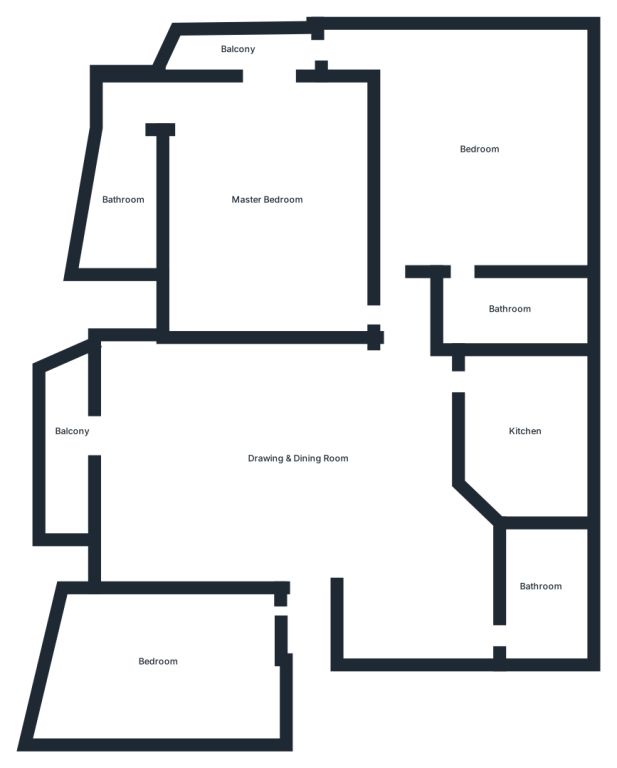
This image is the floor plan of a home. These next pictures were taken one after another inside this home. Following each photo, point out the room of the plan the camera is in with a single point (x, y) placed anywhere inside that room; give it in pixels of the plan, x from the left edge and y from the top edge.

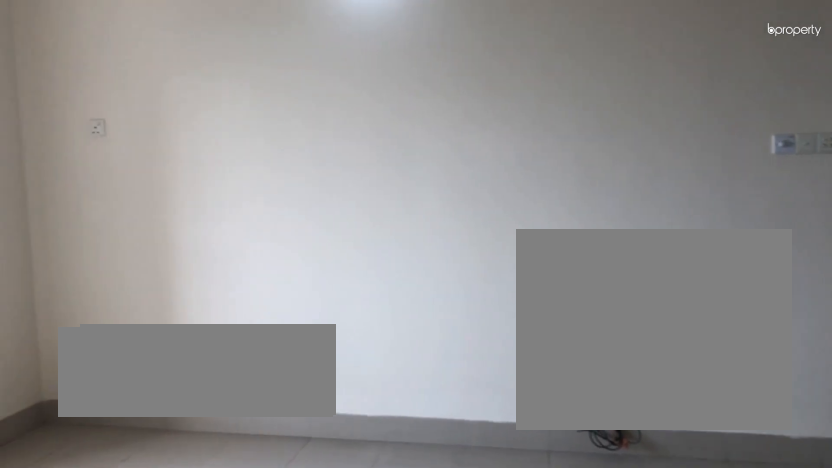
(297, 457)
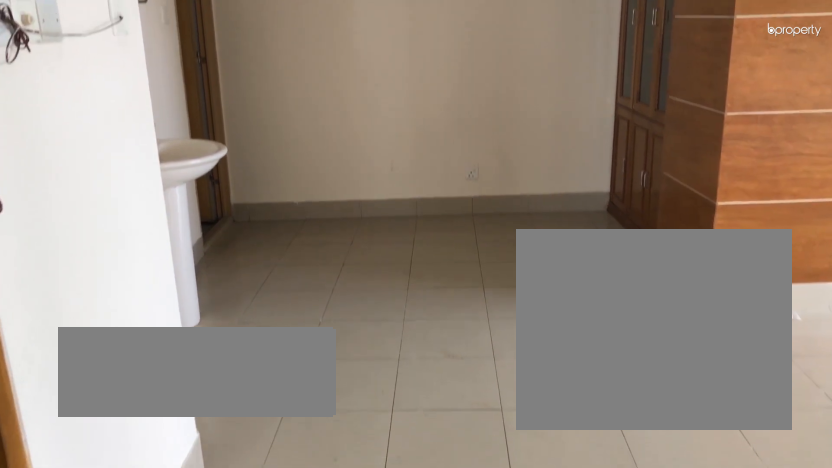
(297, 457)
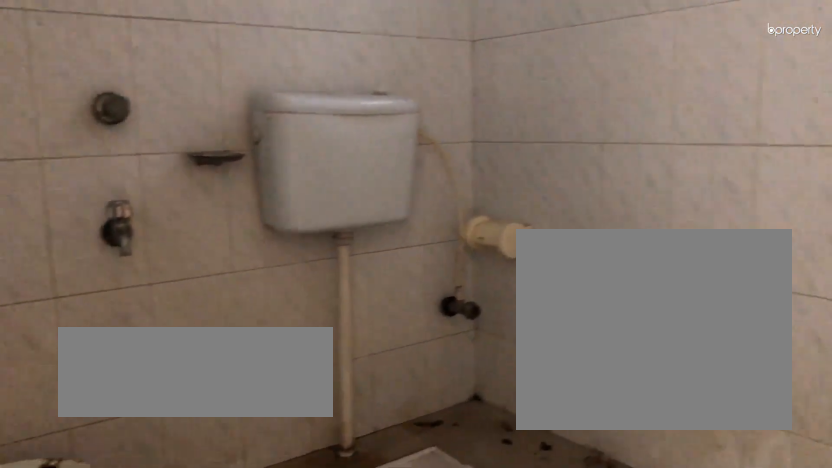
(538, 585)
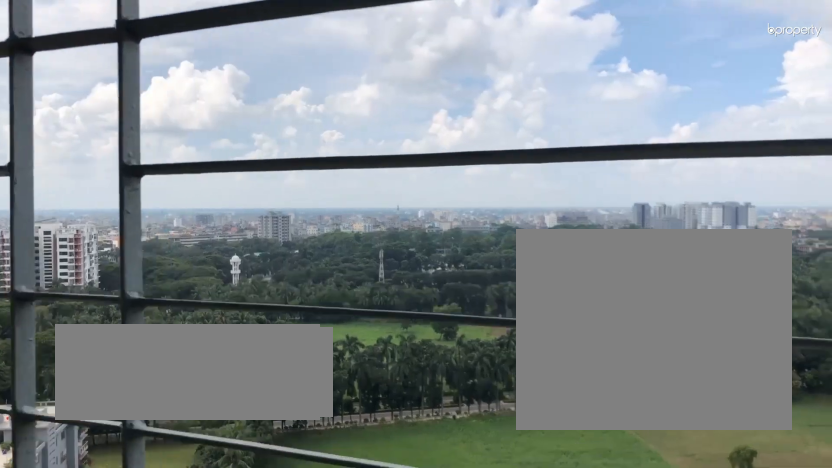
(70, 431)
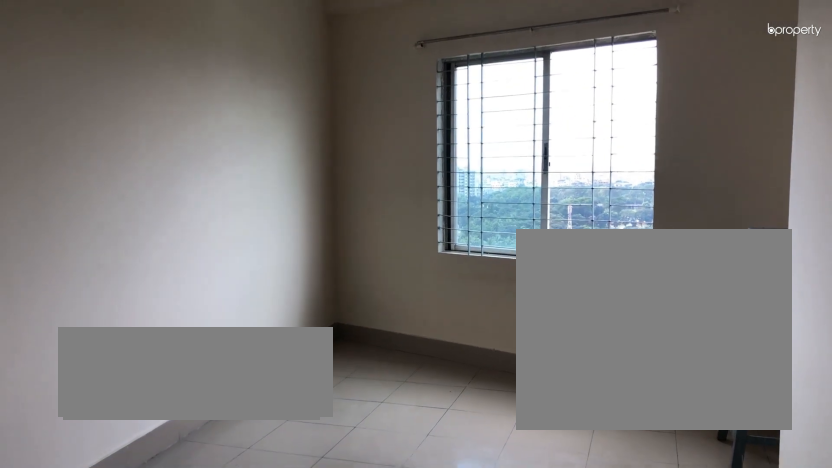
(158, 659)
